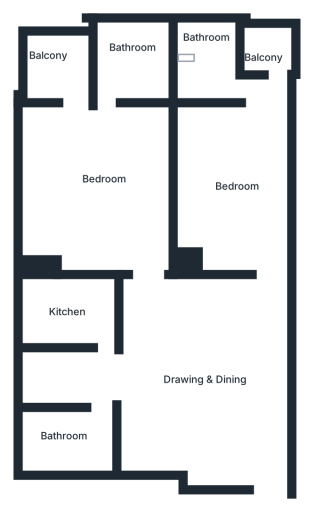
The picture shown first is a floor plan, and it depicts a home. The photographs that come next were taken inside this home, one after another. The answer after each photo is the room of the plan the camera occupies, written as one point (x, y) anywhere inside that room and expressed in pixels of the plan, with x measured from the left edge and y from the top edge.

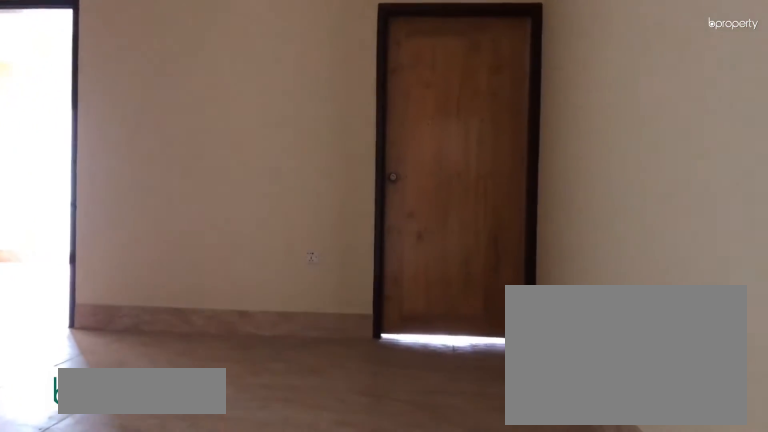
(214, 374)
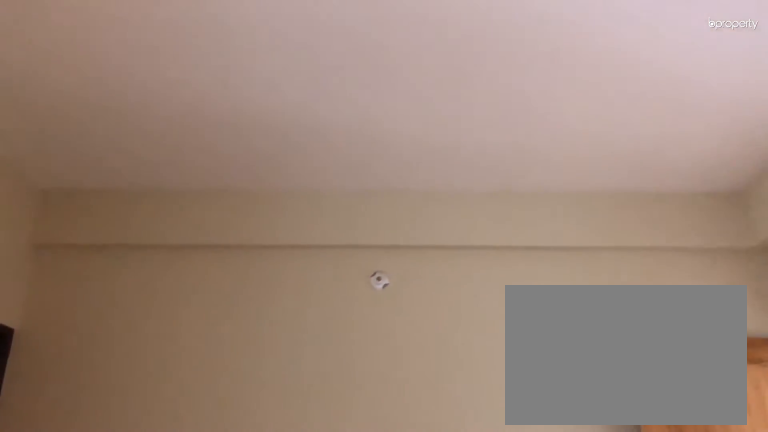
(214, 374)
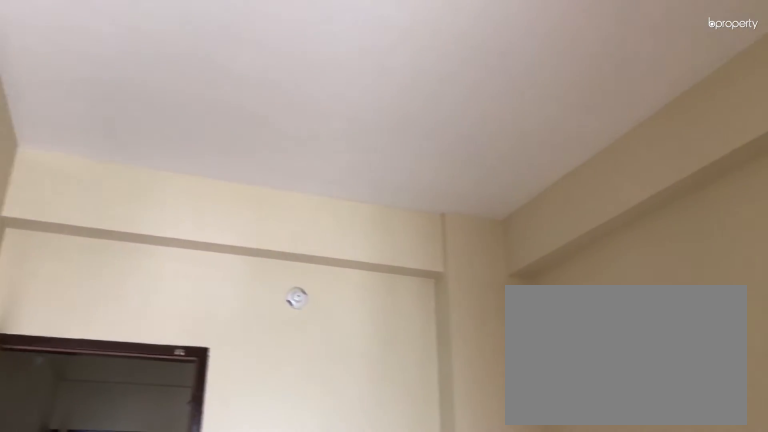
(246, 175)
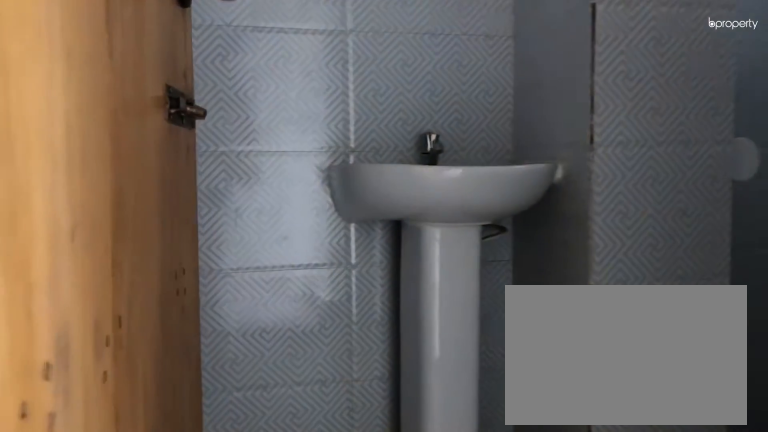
(212, 68)
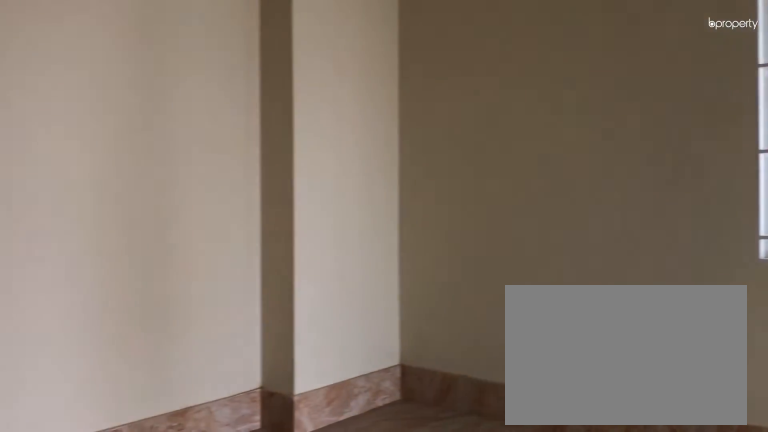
(92, 170)
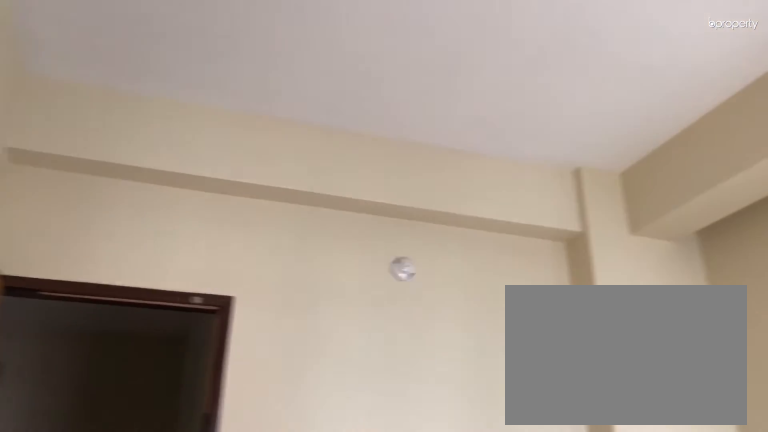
(92, 170)
